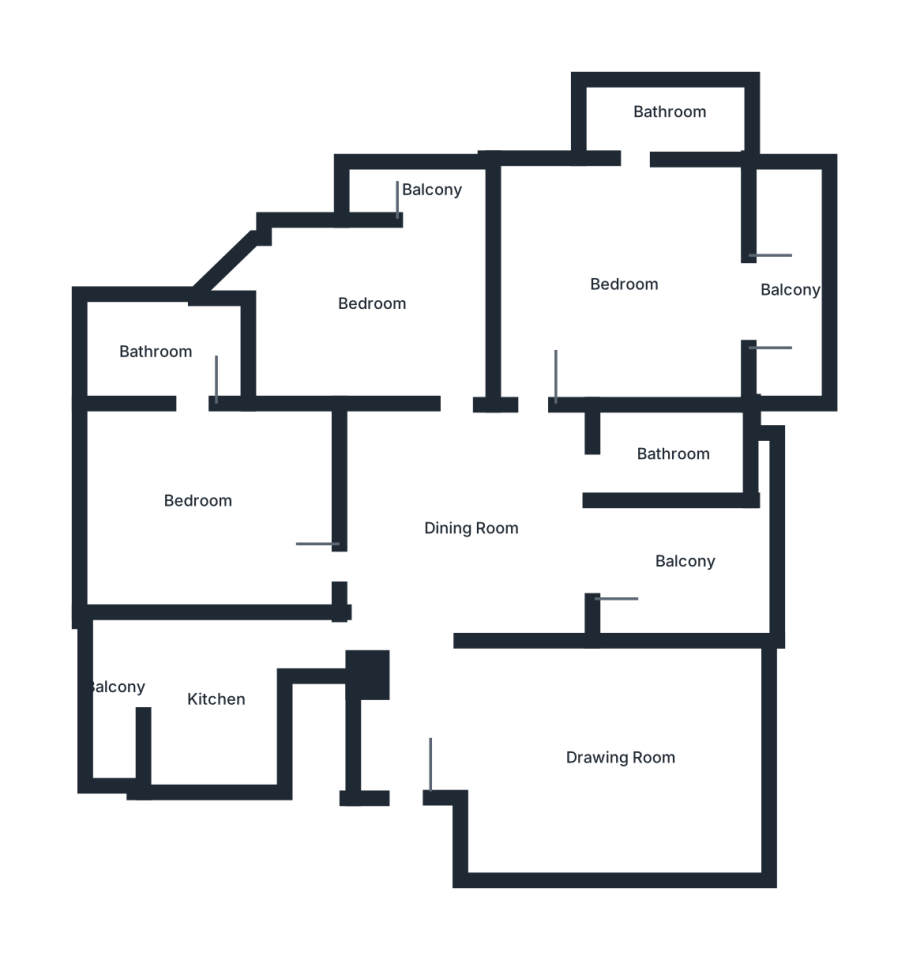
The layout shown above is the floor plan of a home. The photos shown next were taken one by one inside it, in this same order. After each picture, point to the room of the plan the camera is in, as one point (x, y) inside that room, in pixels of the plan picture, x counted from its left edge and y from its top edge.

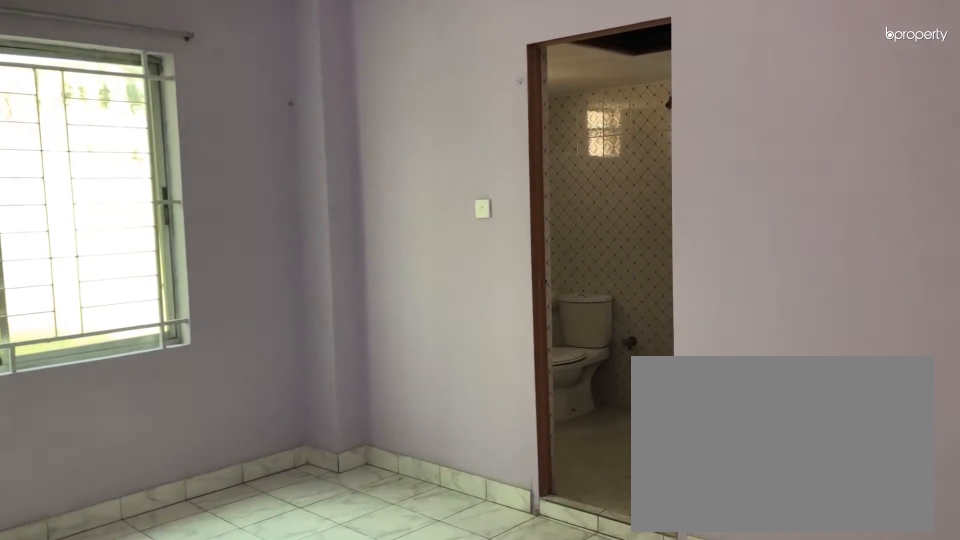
(198, 501)
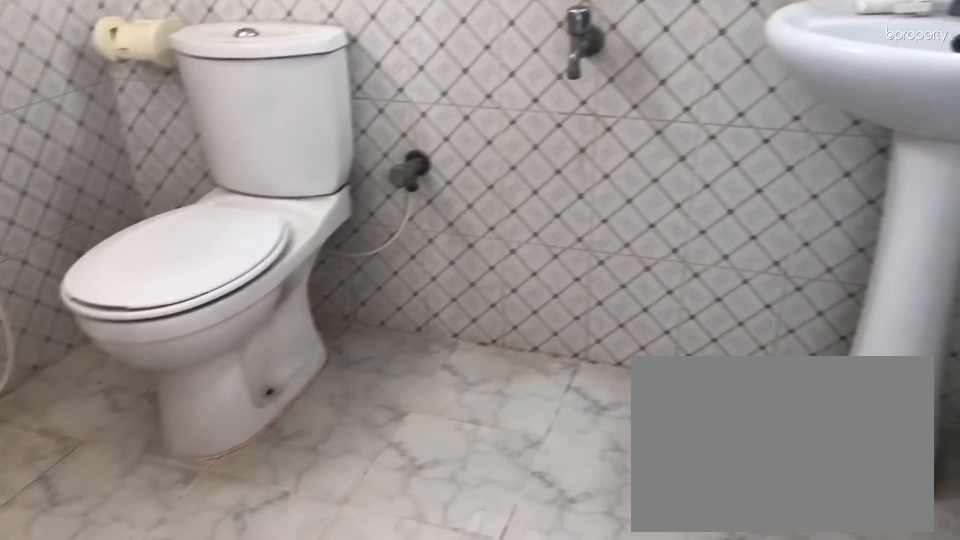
(154, 356)
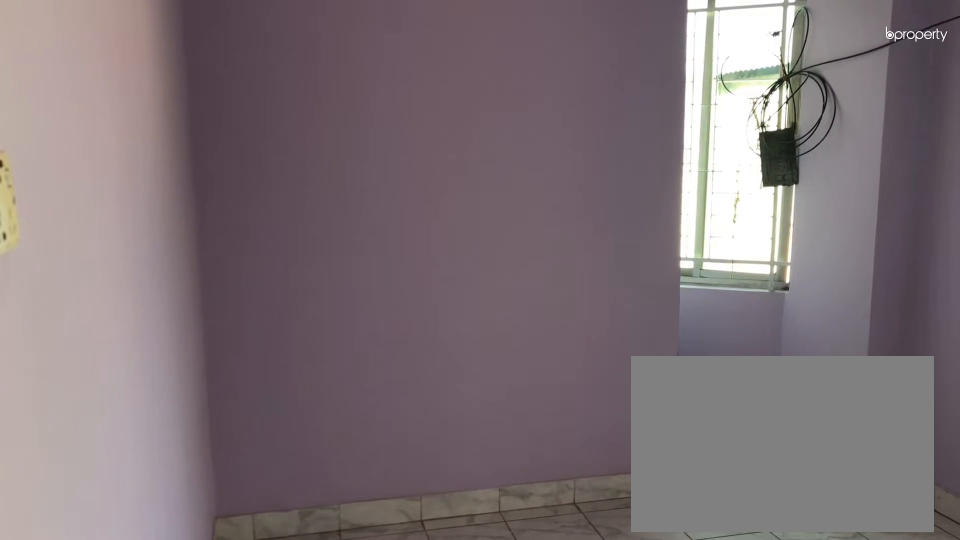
(373, 306)
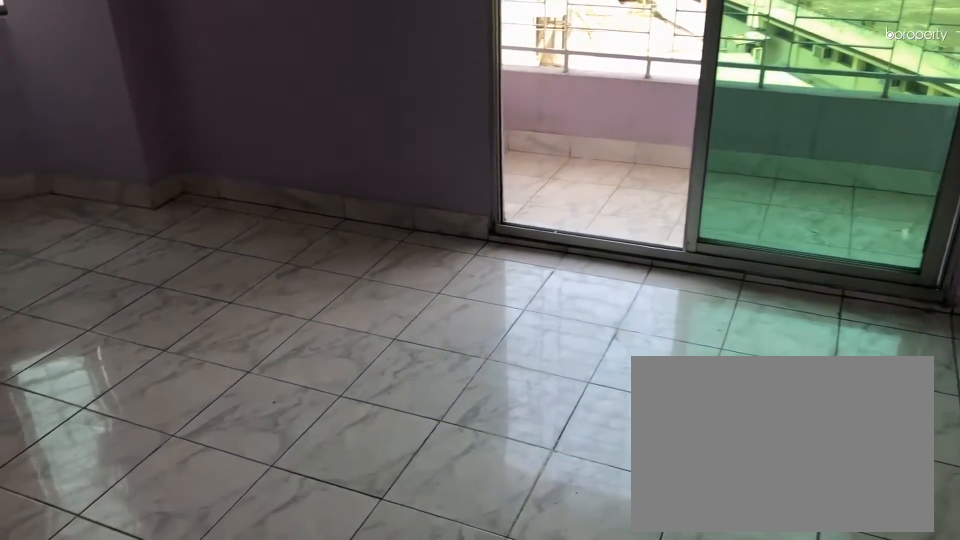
(373, 306)
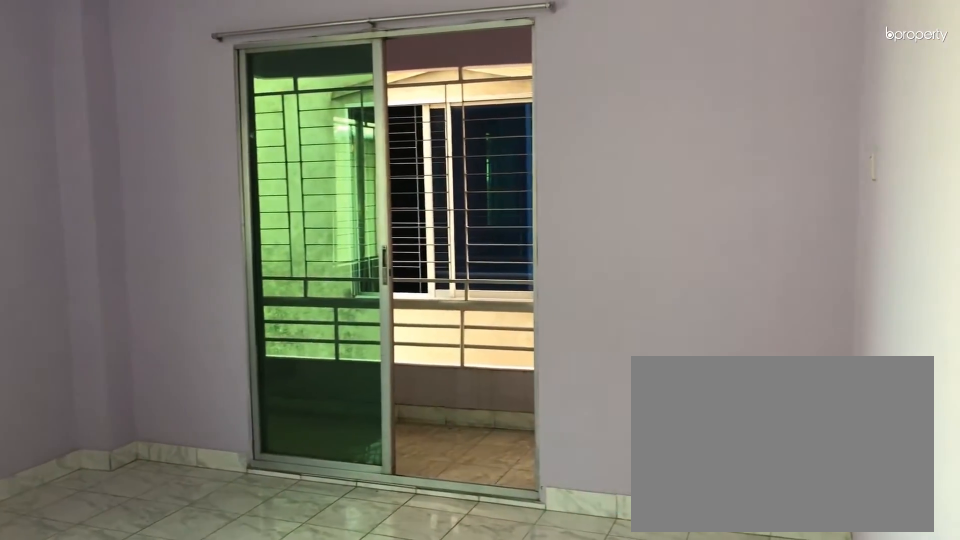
(617, 281)
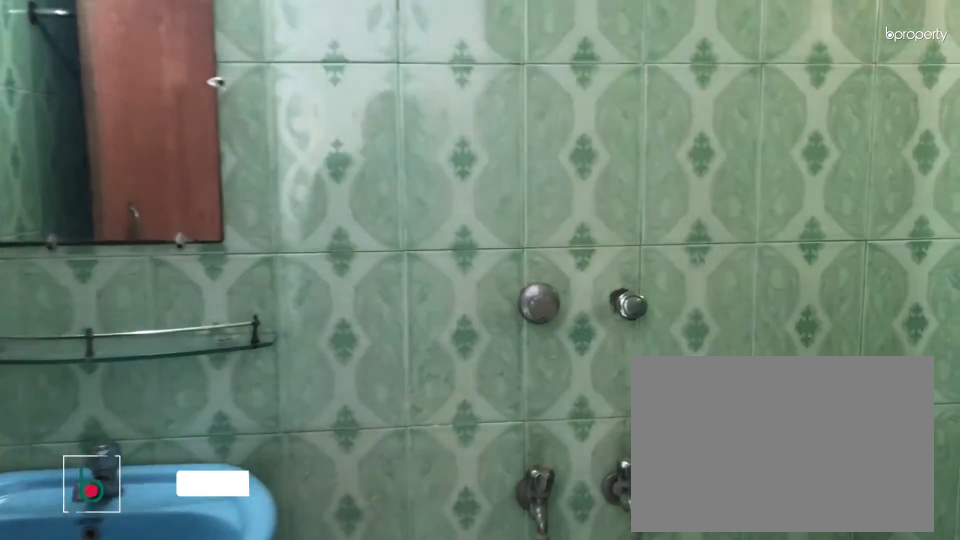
(668, 118)
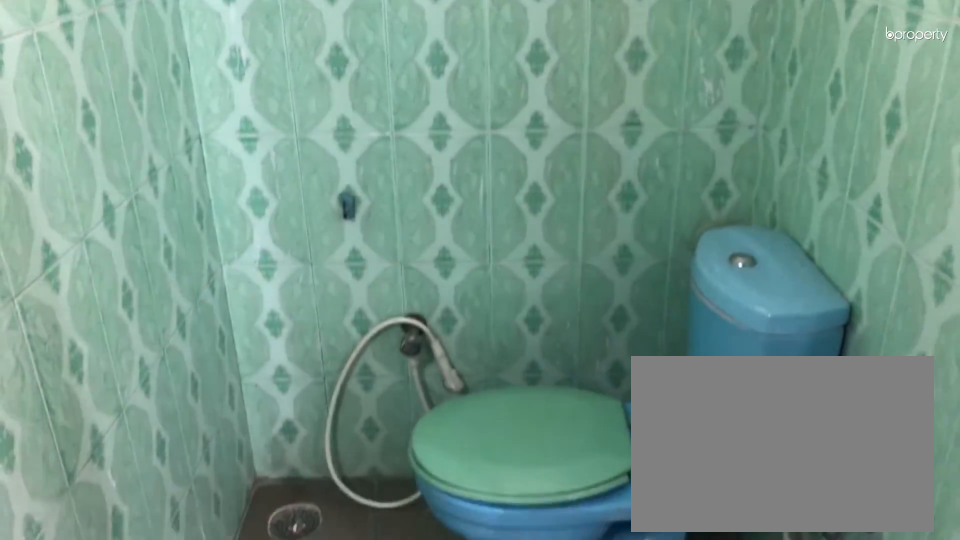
(668, 118)
